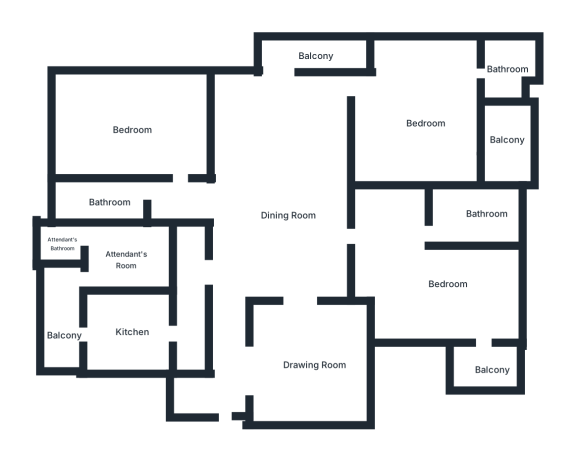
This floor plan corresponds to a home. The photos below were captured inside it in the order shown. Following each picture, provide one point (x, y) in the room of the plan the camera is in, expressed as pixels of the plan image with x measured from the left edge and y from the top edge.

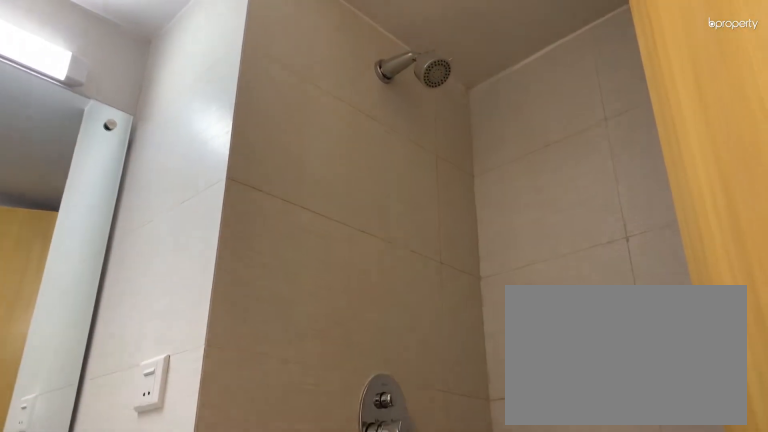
(509, 72)
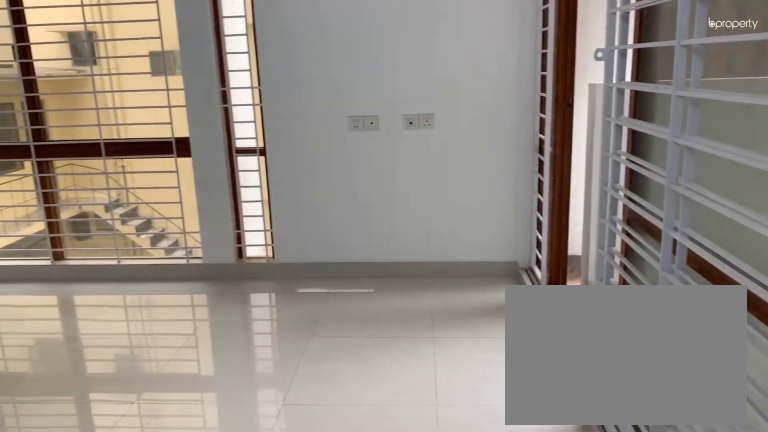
(448, 282)
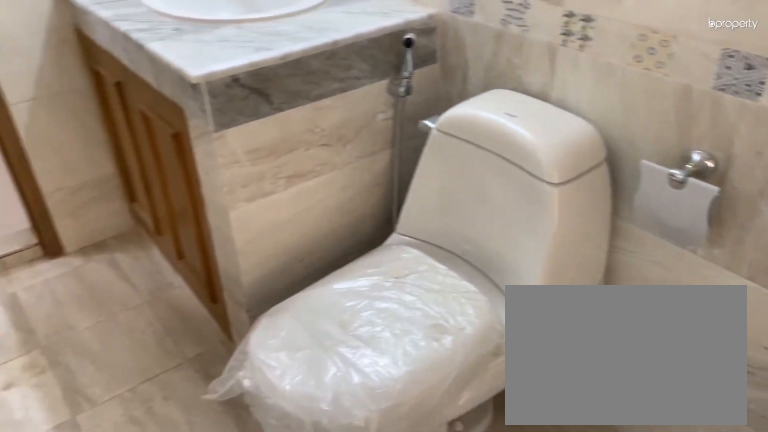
(485, 215)
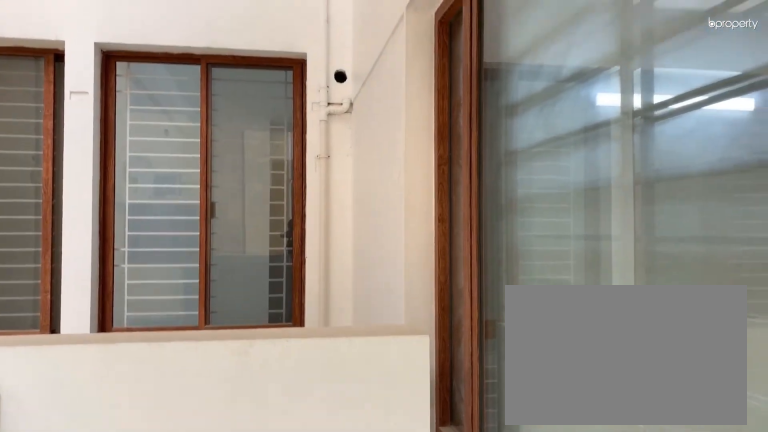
(488, 366)
